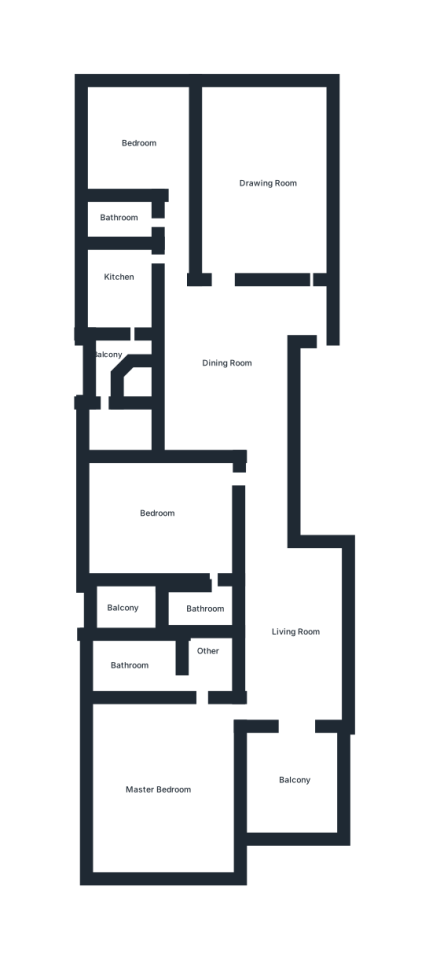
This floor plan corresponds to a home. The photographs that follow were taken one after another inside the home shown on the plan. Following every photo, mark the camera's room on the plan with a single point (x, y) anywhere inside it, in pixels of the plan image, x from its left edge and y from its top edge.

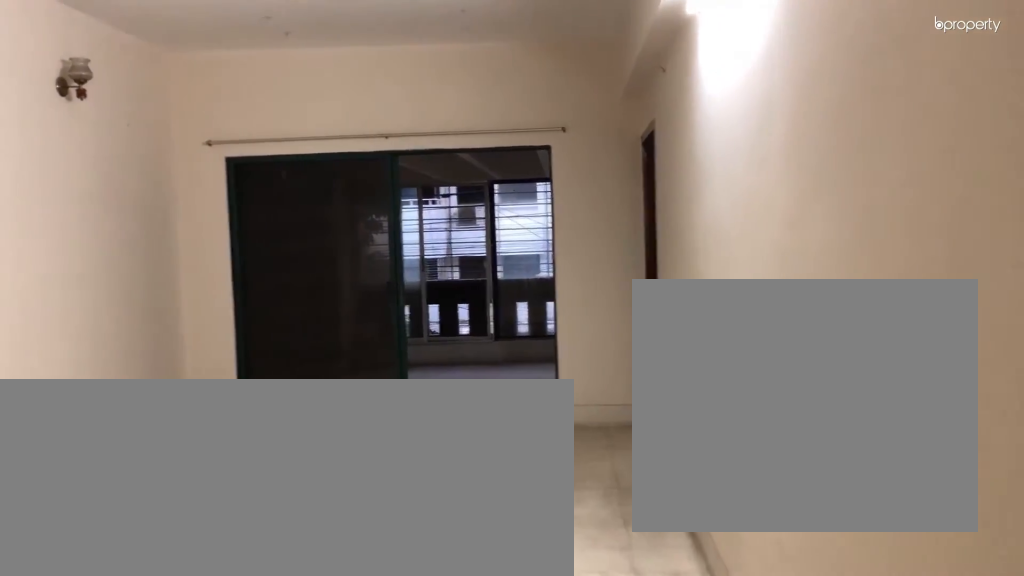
(298, 634)
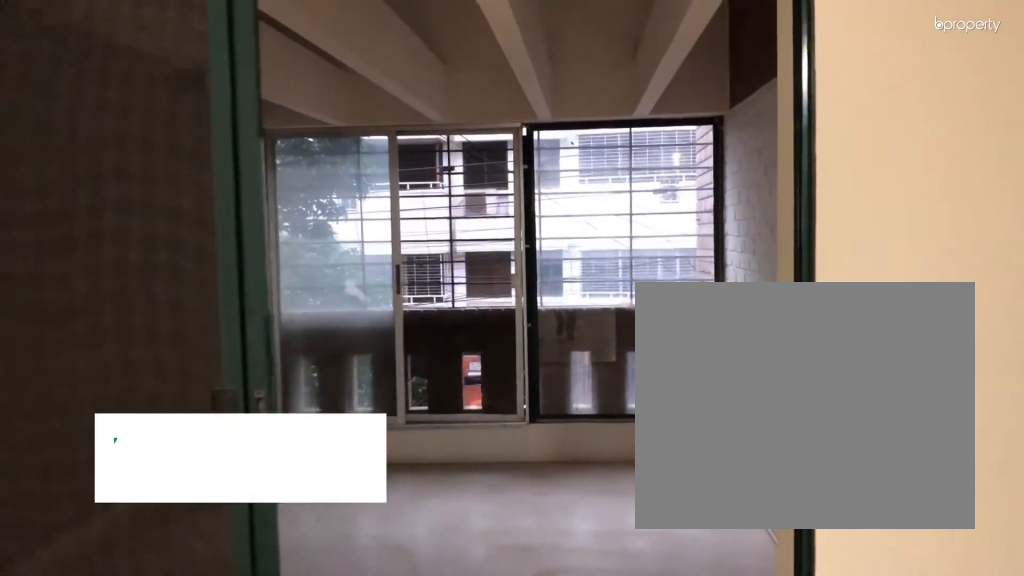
(291, 780)
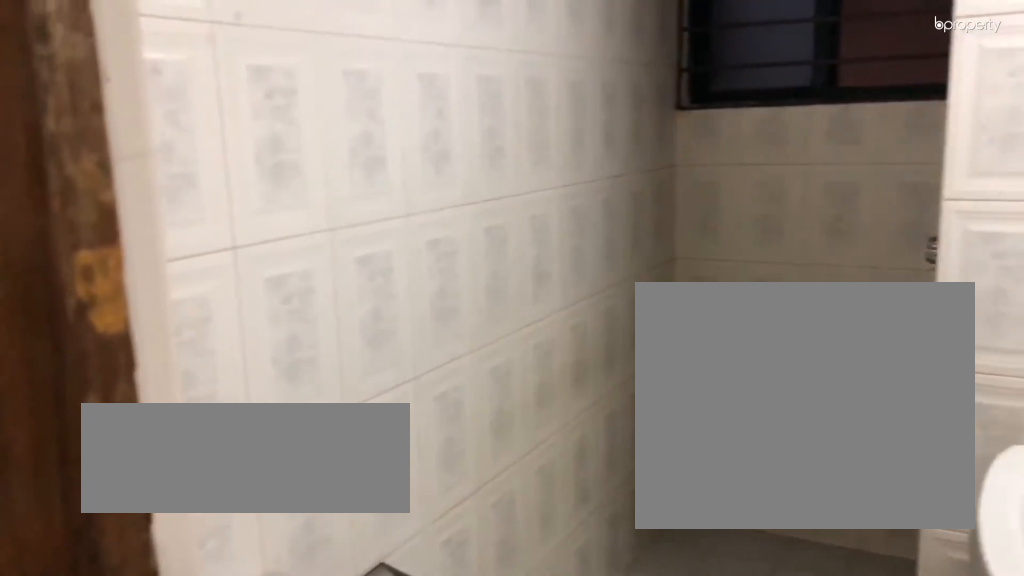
(130, 218)
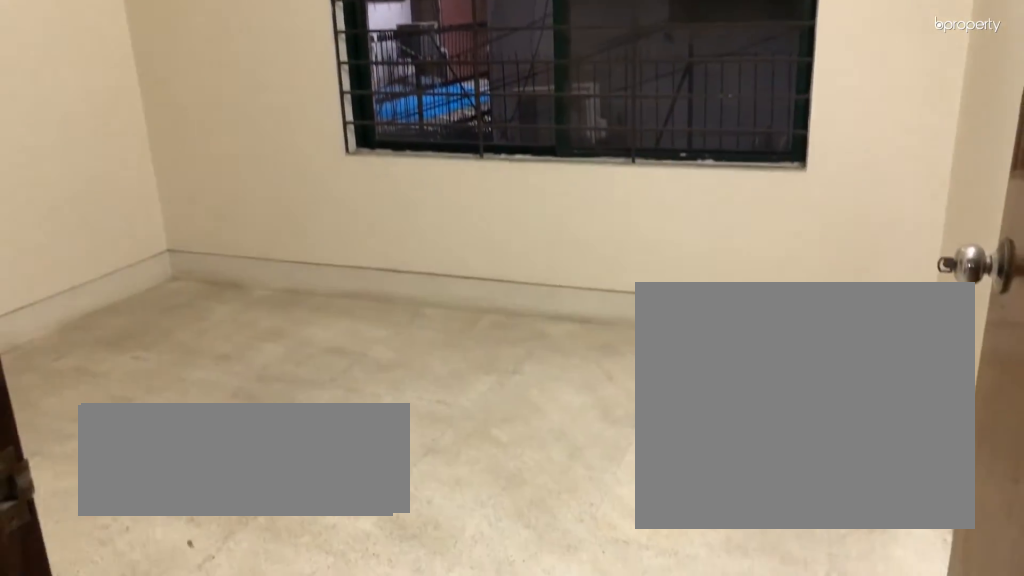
(140, 141)
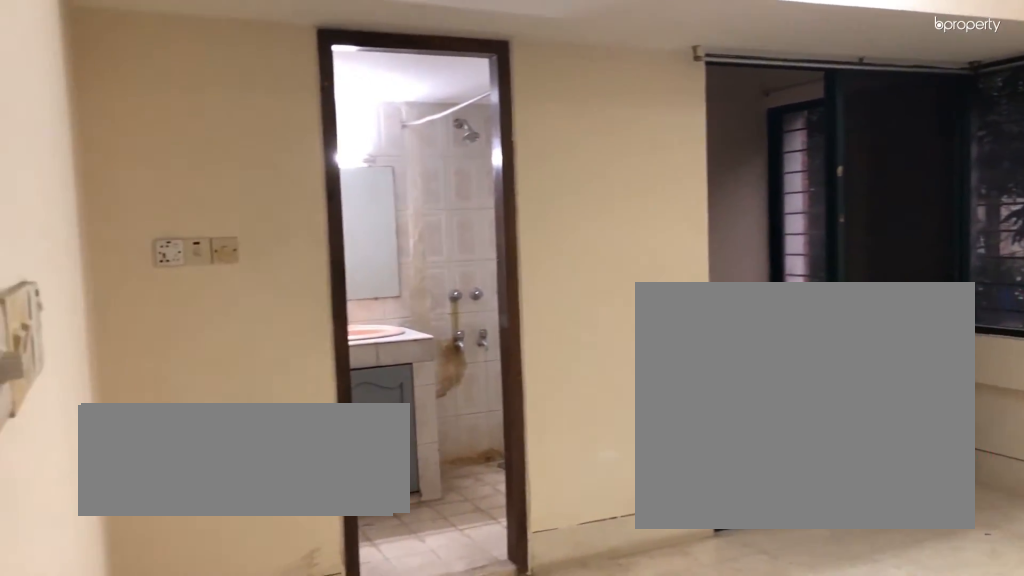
(162, 508)
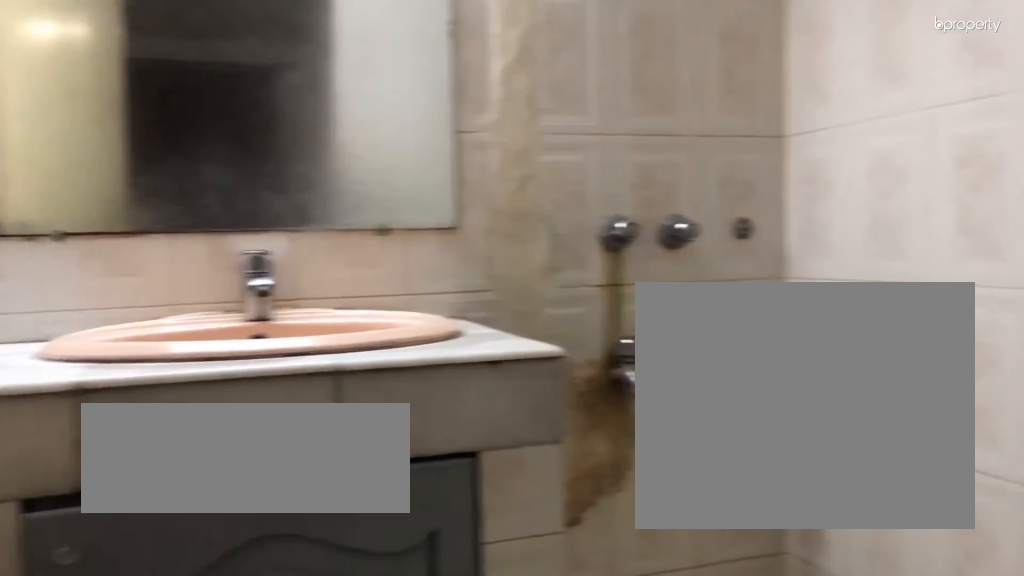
(200, 610)
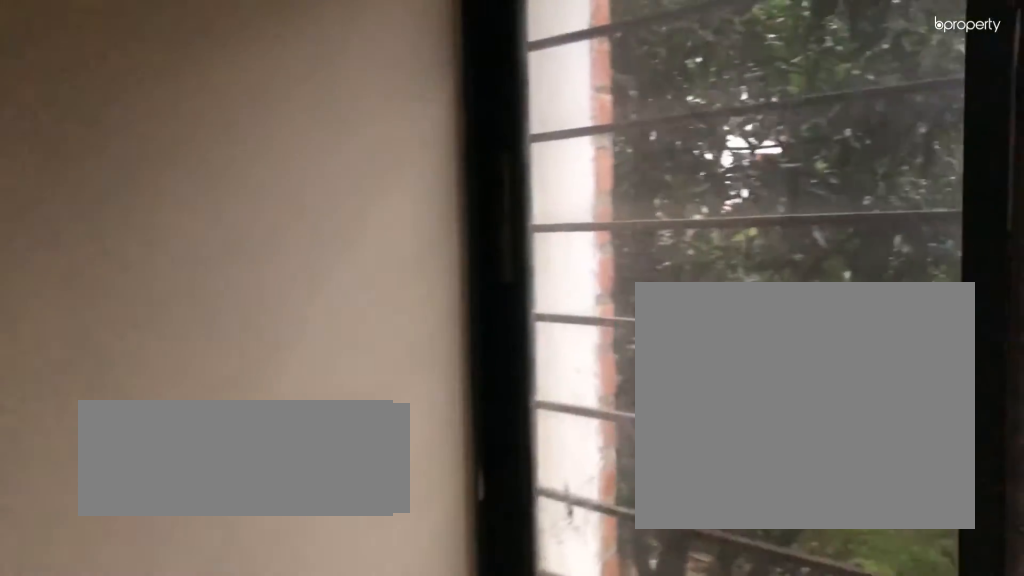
(133, 607)
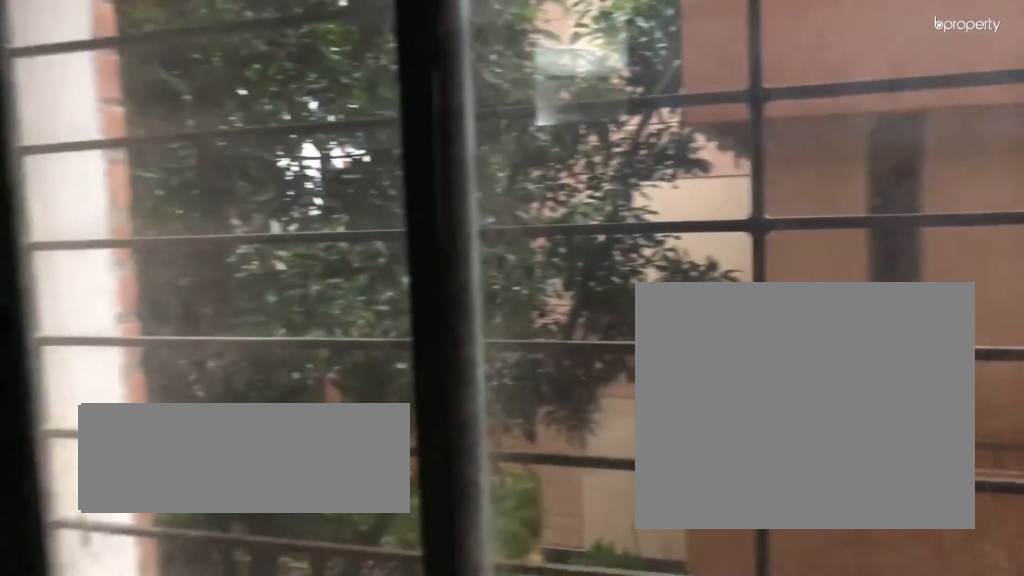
(133, 607)
